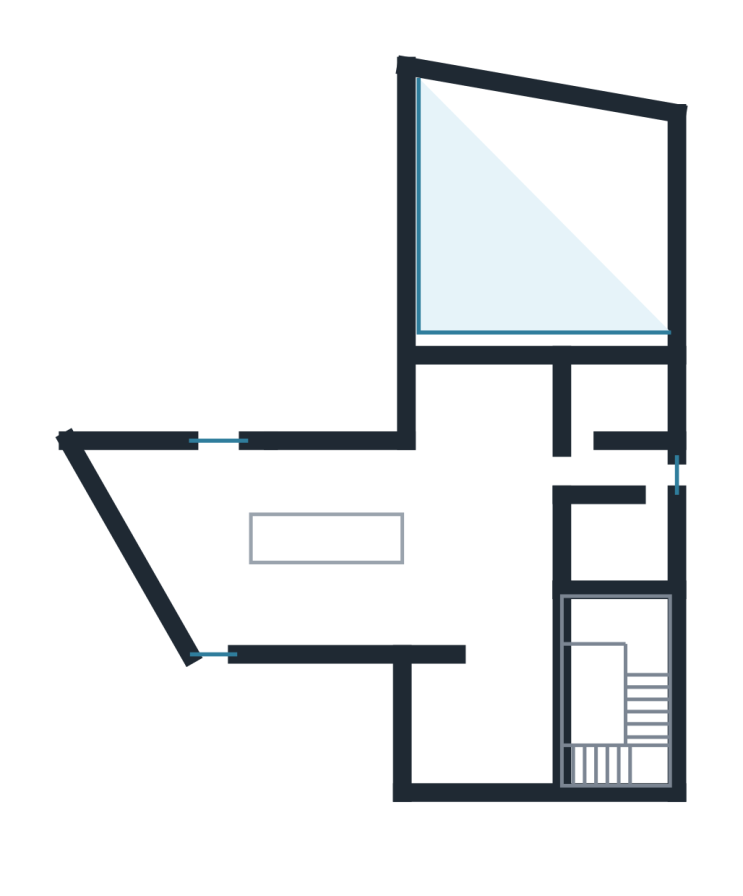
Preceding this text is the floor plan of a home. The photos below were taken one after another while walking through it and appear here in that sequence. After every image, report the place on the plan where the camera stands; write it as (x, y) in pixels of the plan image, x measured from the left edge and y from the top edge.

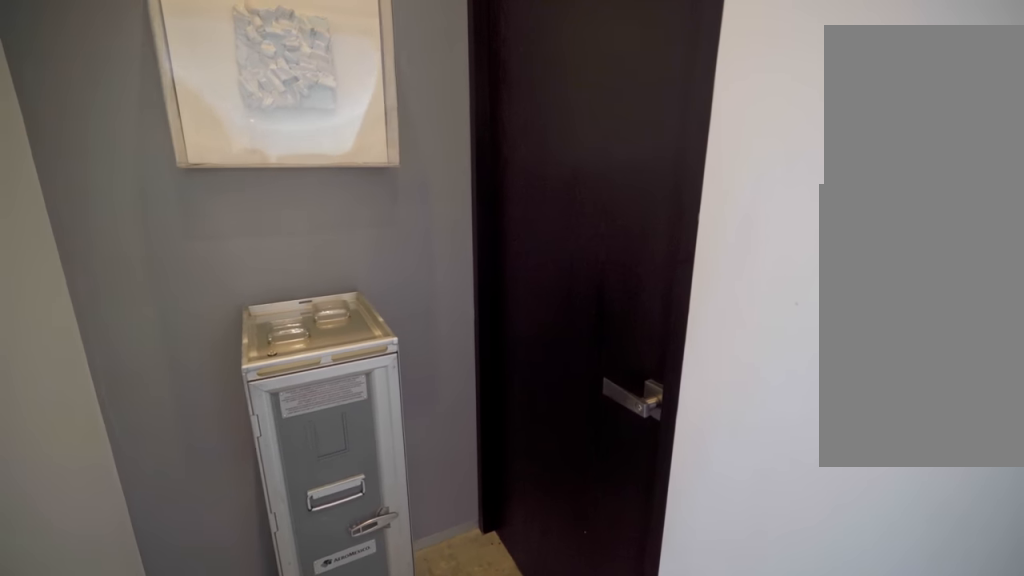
(630, 468)
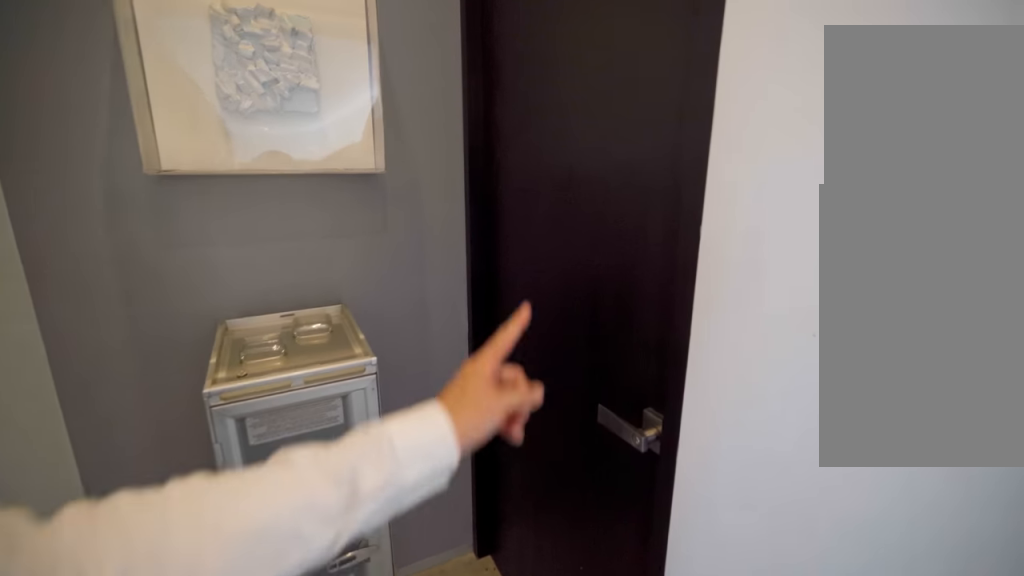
(630, 468)
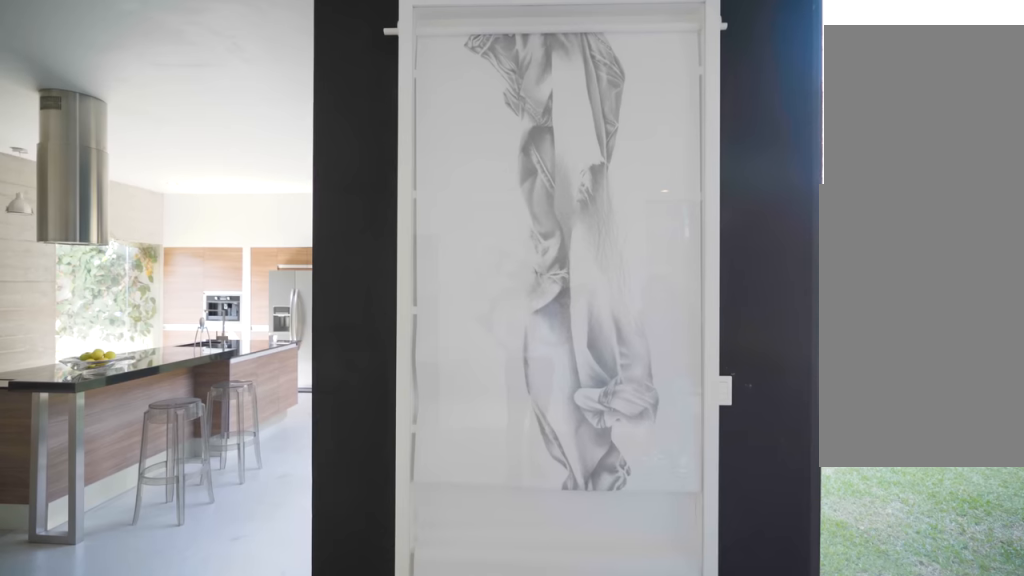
(511, 442)
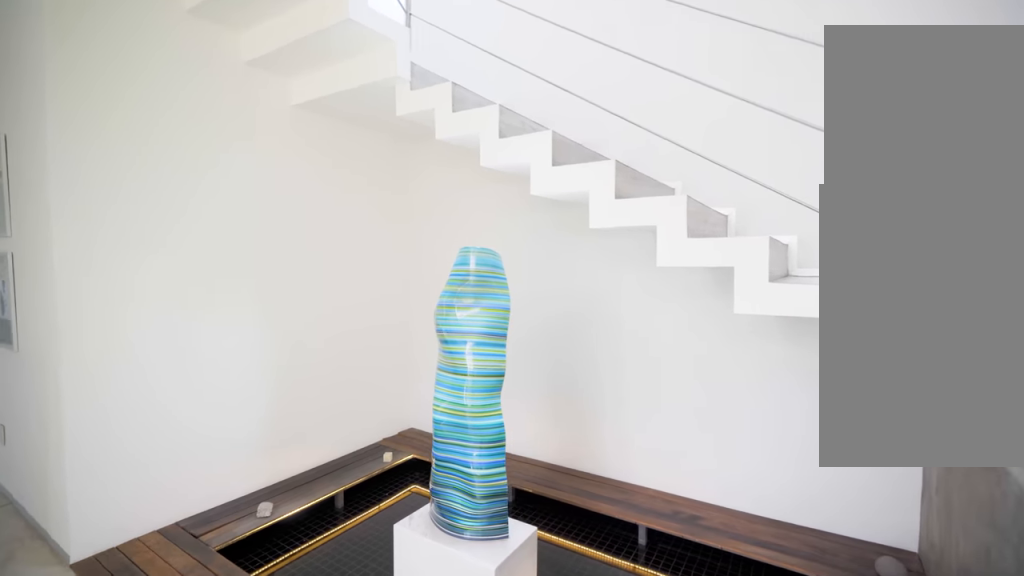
(497, 645)
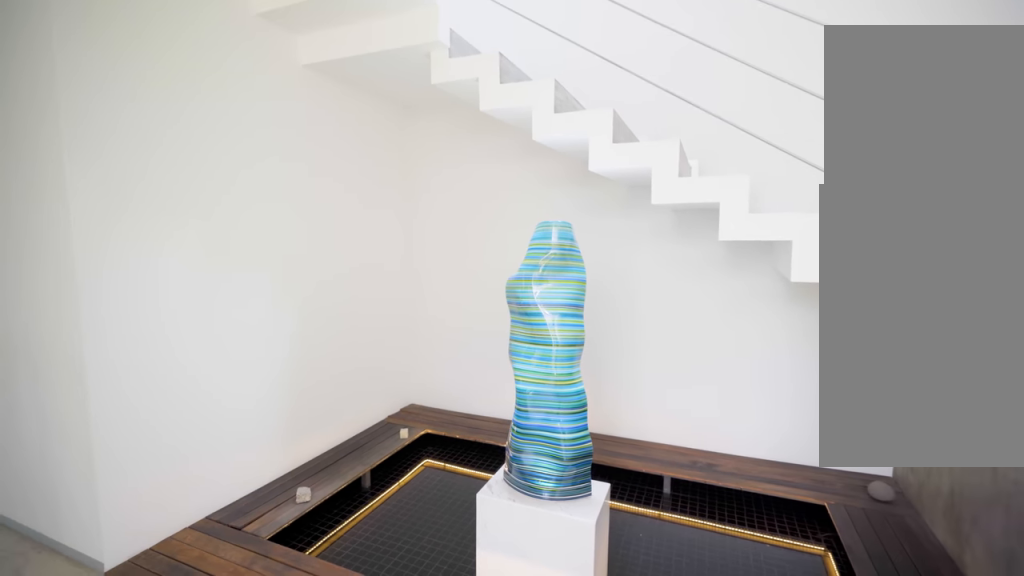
(526, 677)
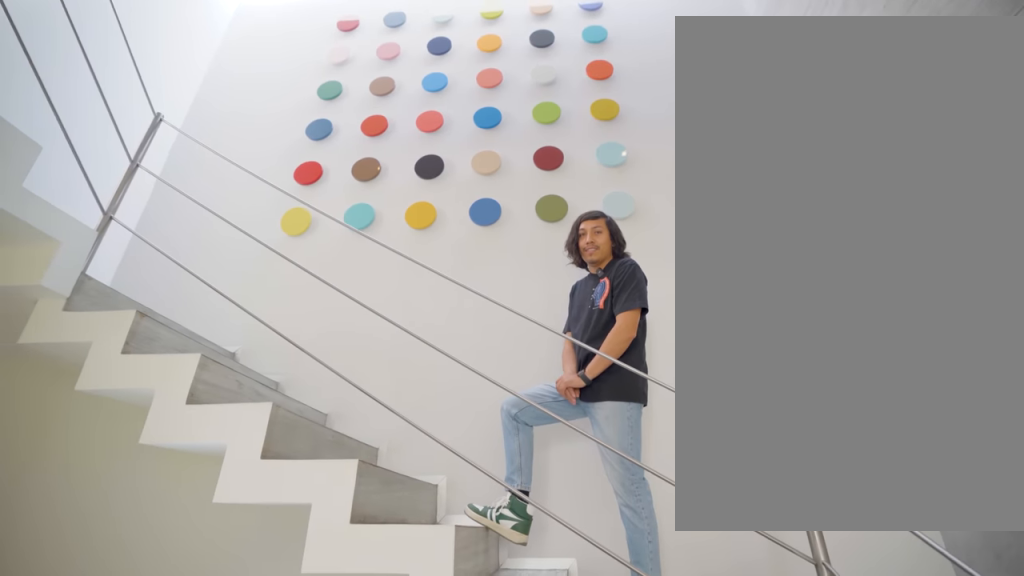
(525, 691)
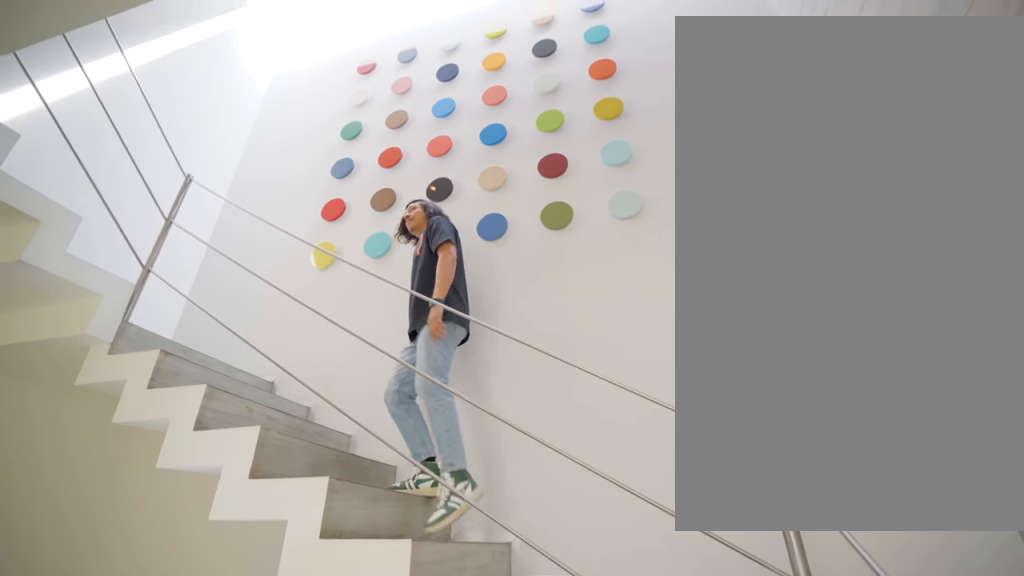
(525, 691)
